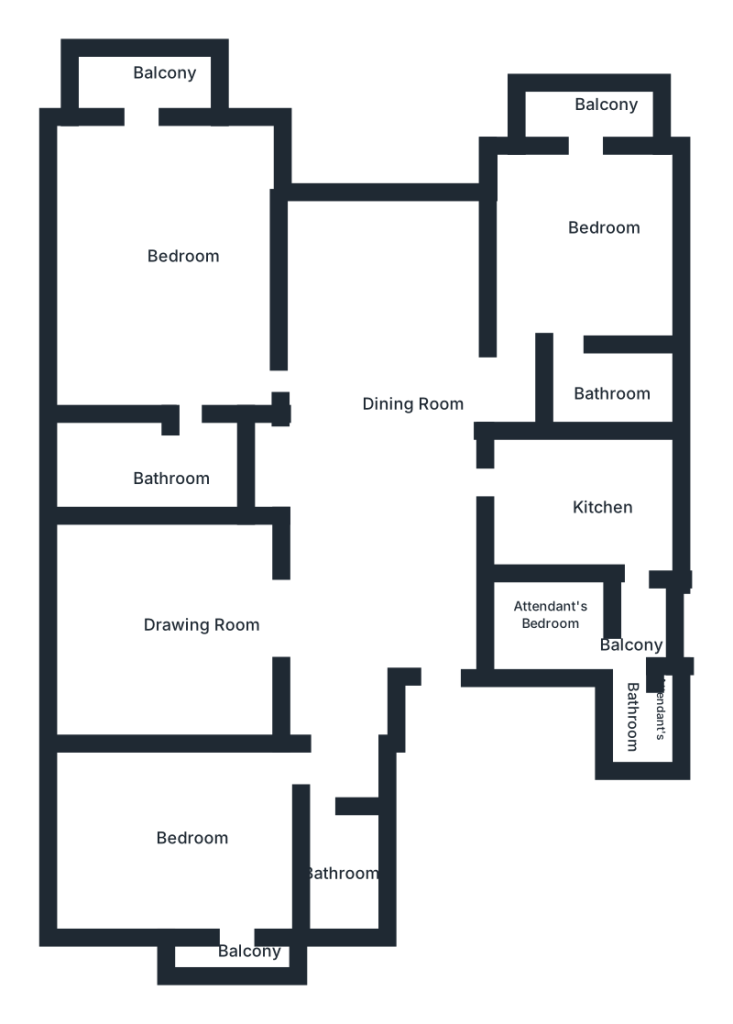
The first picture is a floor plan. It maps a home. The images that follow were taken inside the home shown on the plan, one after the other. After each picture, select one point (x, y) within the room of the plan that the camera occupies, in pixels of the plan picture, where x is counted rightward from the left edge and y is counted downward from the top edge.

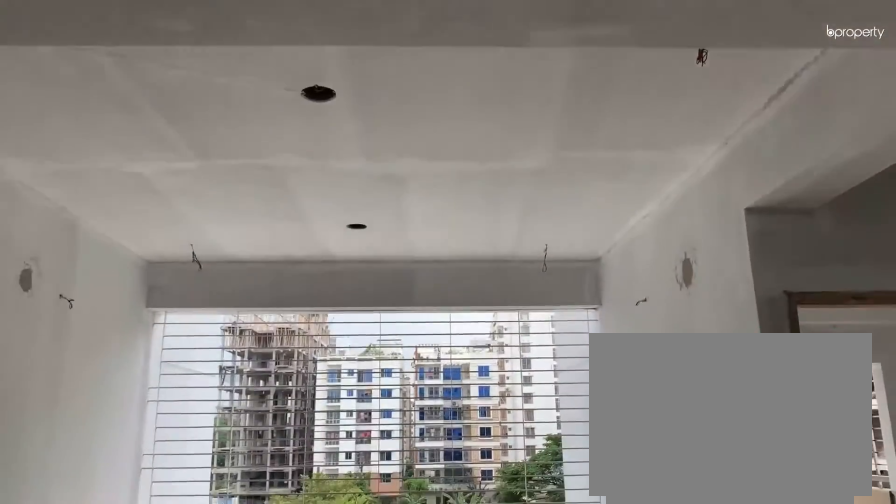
(392, 449)
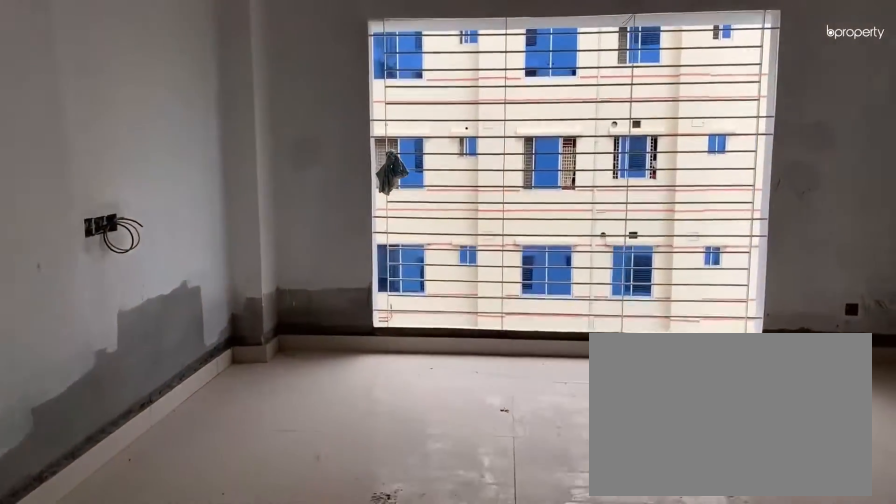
(156, 626)
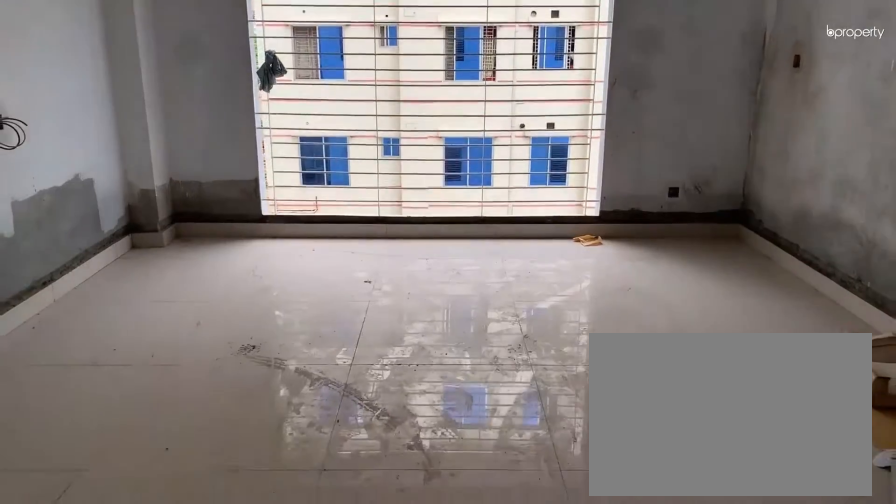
(177, 623)
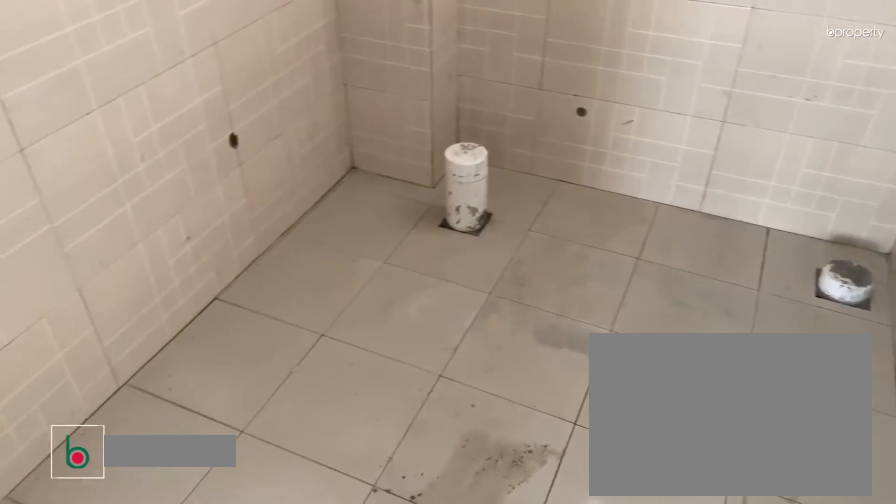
(325, 866)
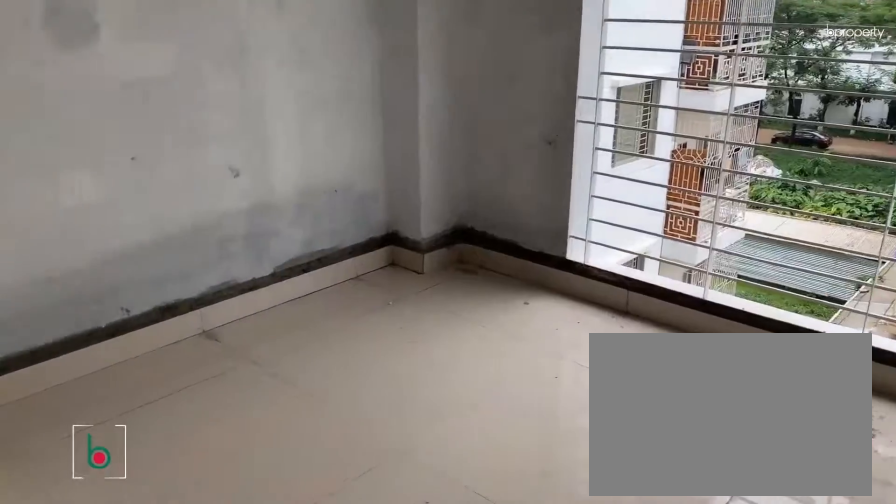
(203, 825)
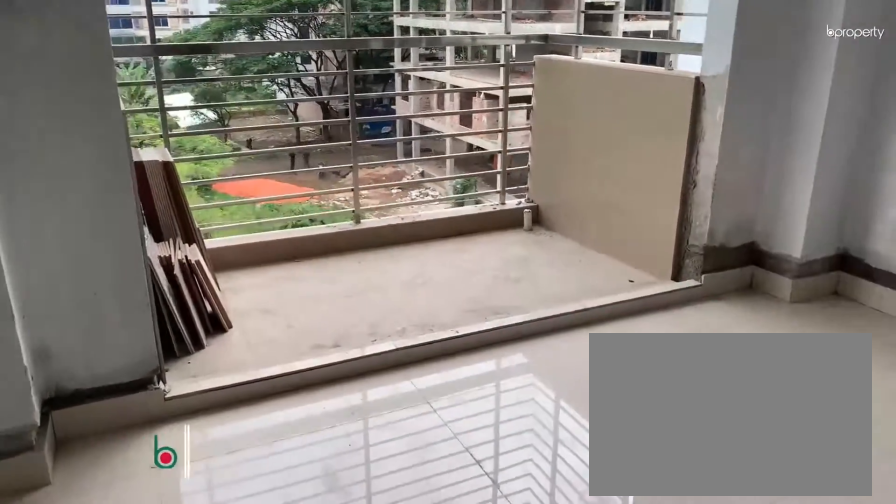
(587, 256)
